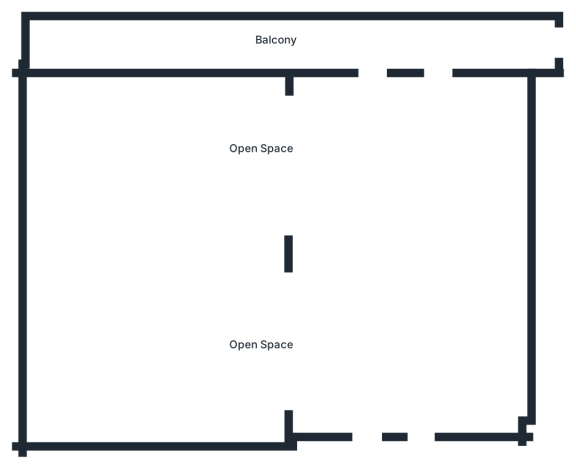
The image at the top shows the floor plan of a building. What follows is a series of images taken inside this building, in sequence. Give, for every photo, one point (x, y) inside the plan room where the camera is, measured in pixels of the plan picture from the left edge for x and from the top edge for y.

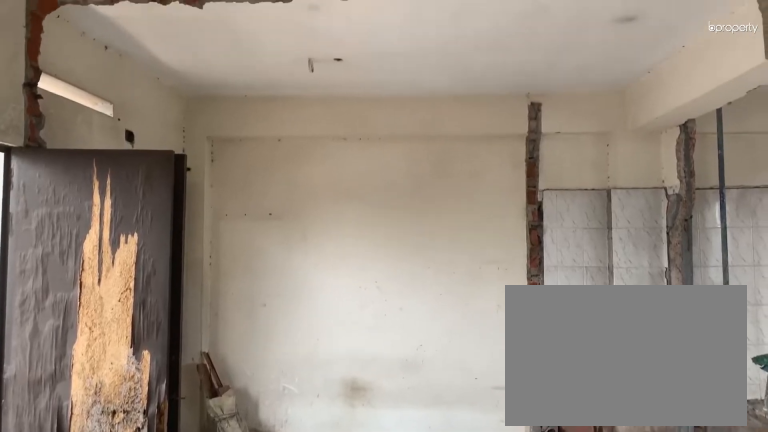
(197, 184)
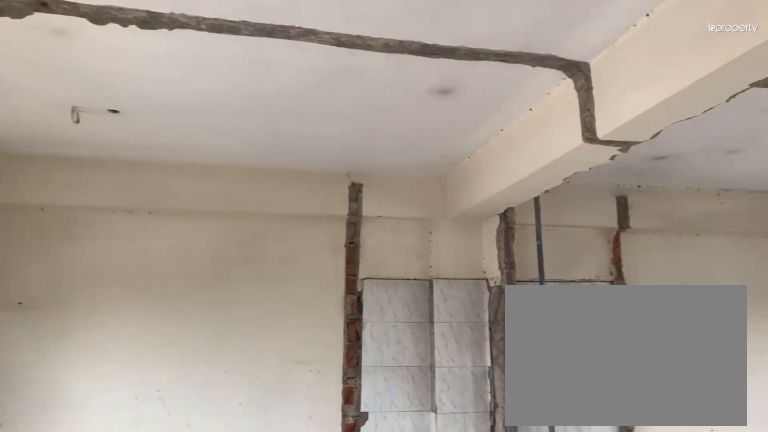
(197, 184)
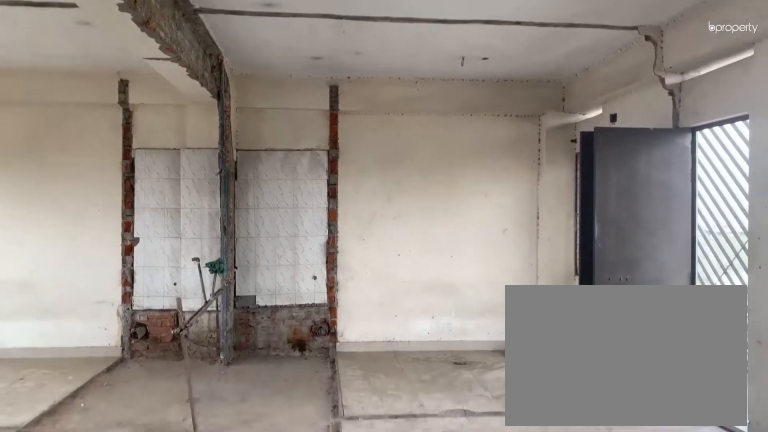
(384, 181)
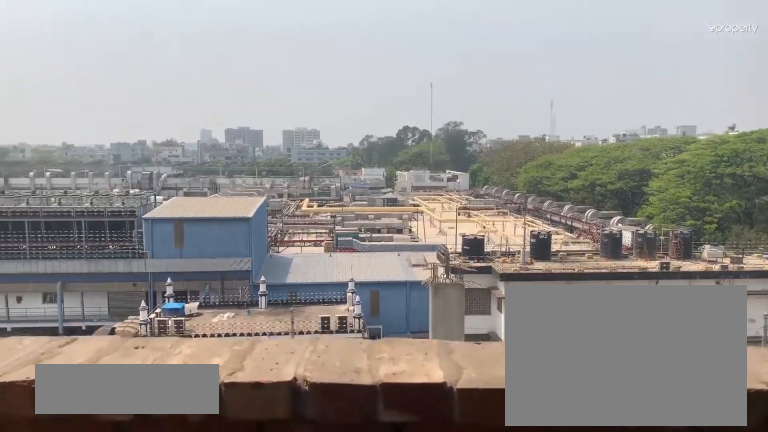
(425, 39)
